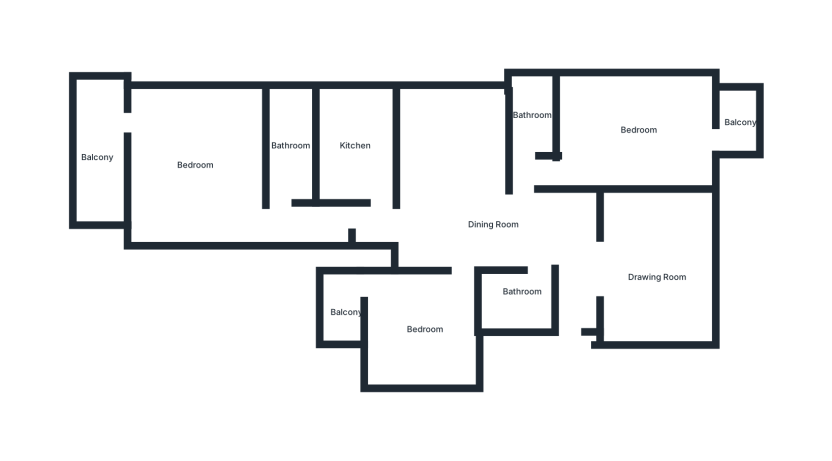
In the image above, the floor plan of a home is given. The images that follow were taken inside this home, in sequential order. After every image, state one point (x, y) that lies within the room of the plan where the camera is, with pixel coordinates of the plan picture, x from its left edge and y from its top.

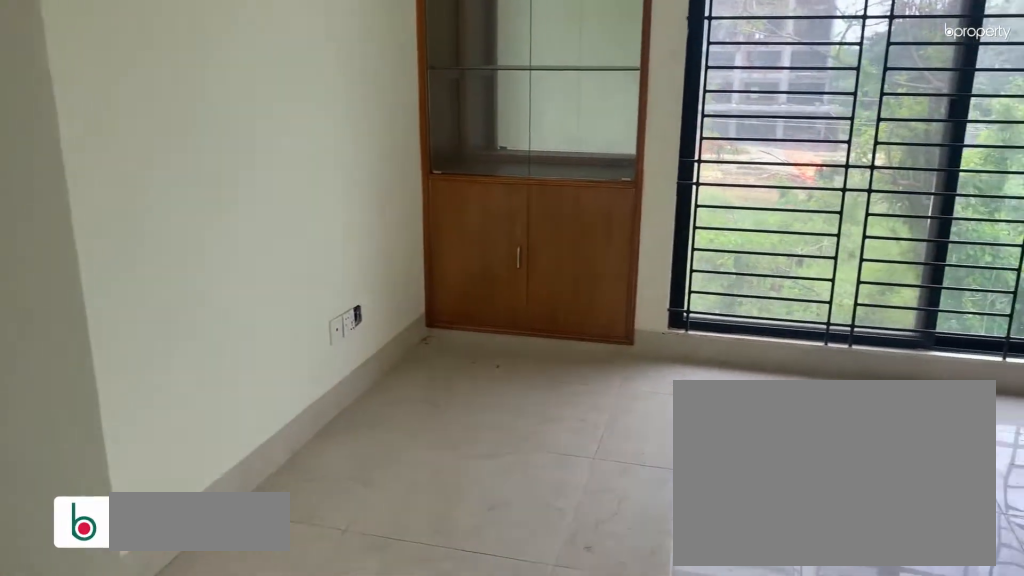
(637, 275)
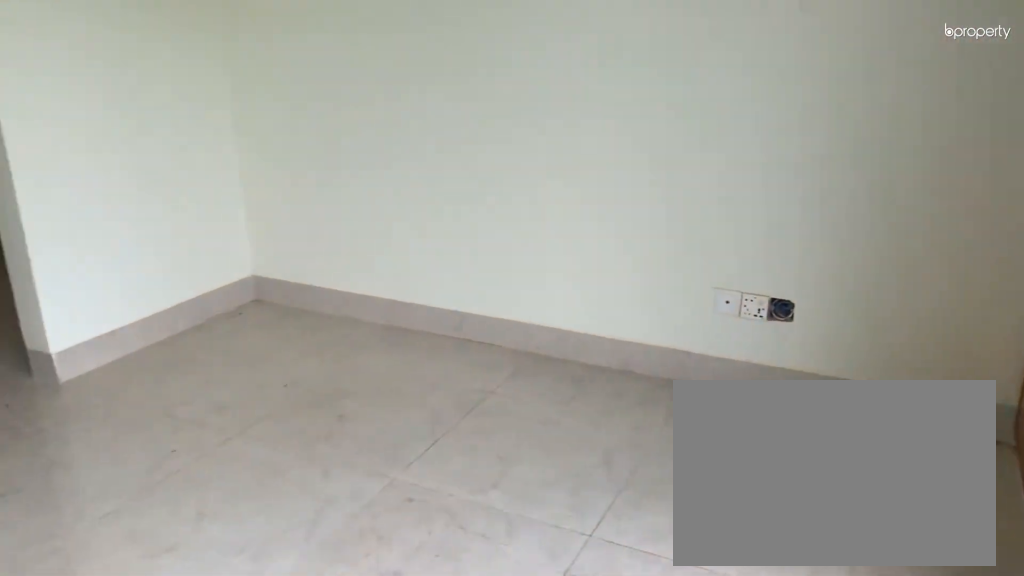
(656, 275)
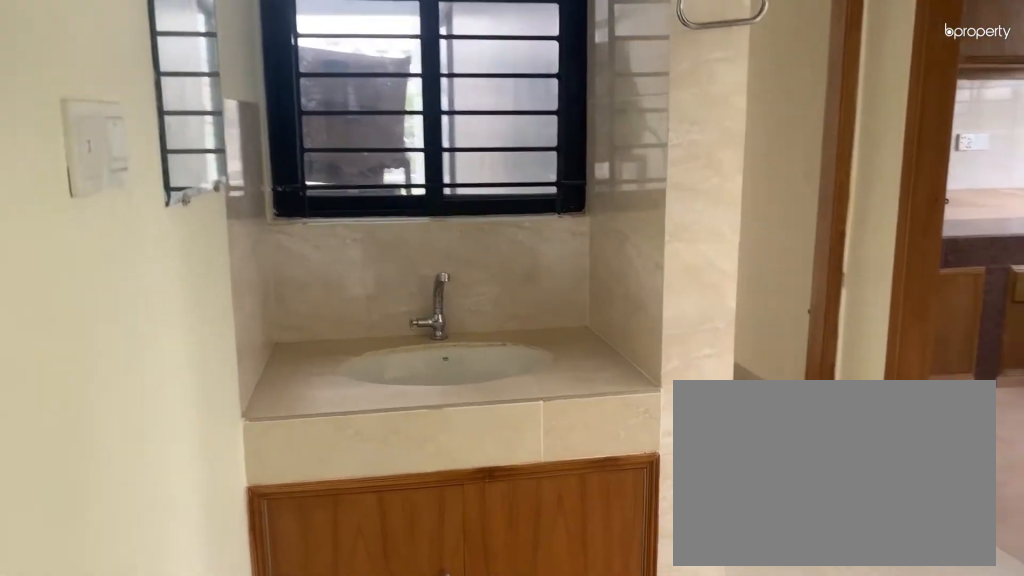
(496, 225)
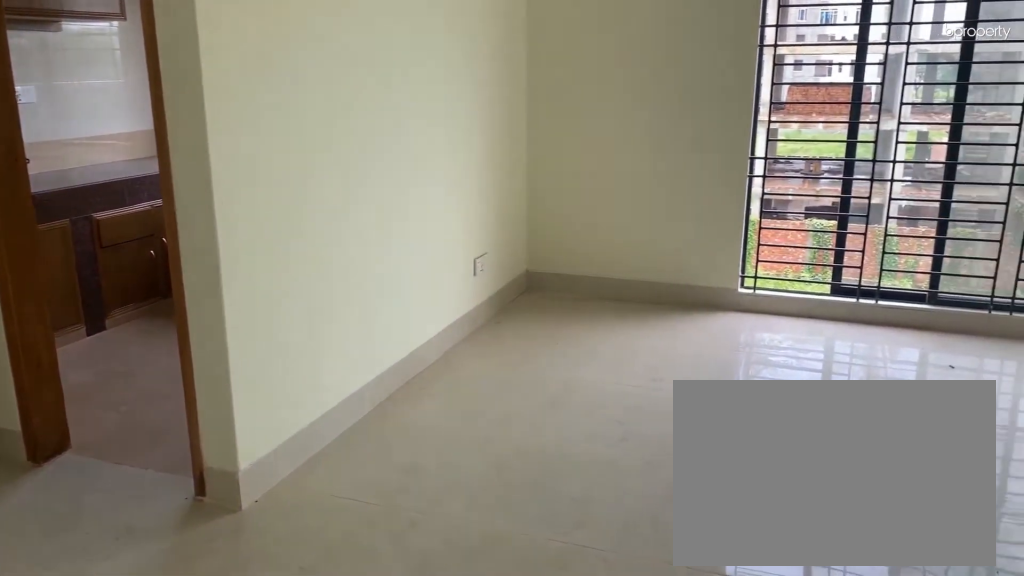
(496, 225)
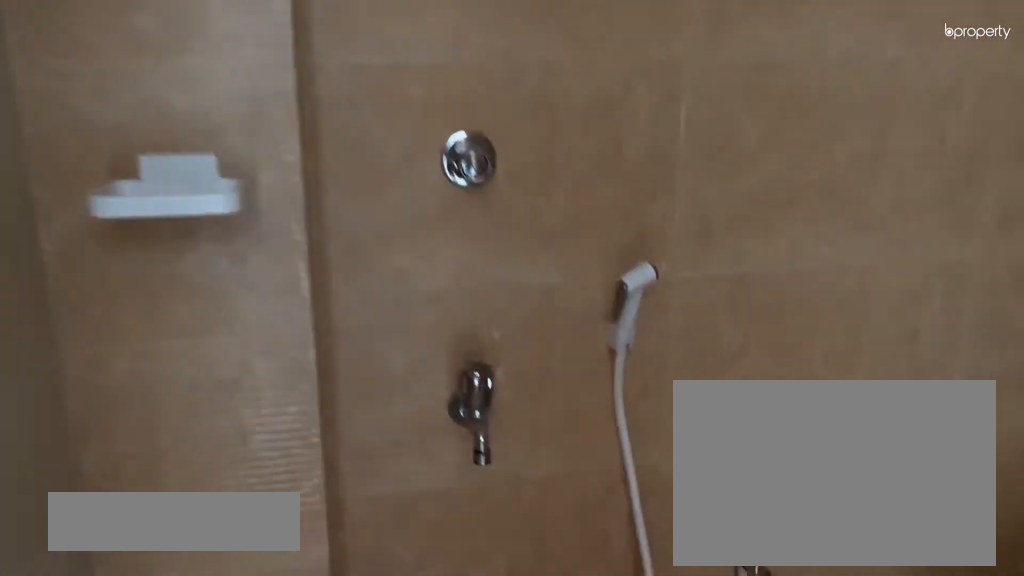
(520, 295)
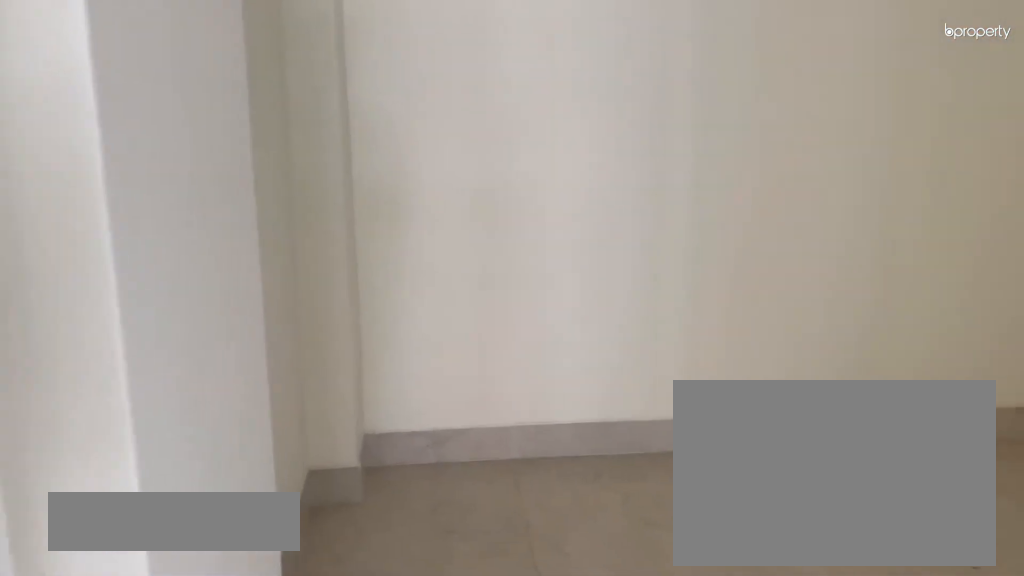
(426, 325)
